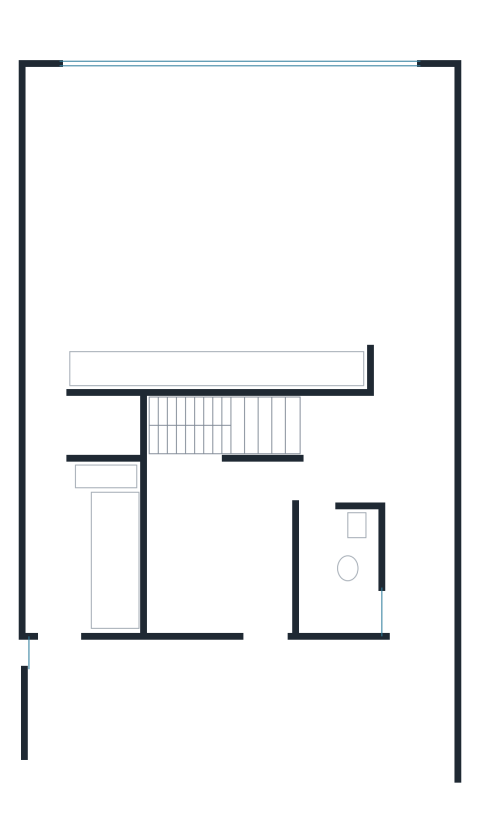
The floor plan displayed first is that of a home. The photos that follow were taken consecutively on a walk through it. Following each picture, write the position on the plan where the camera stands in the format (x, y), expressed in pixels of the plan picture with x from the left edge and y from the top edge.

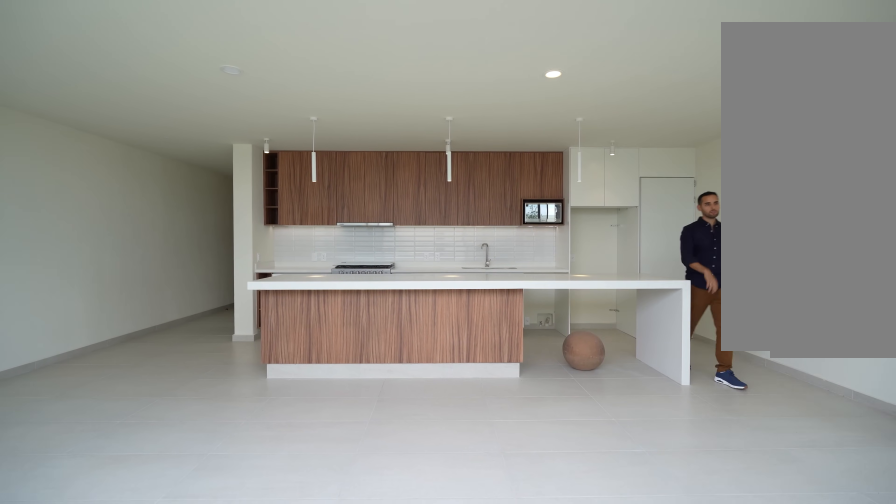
(197, 96)
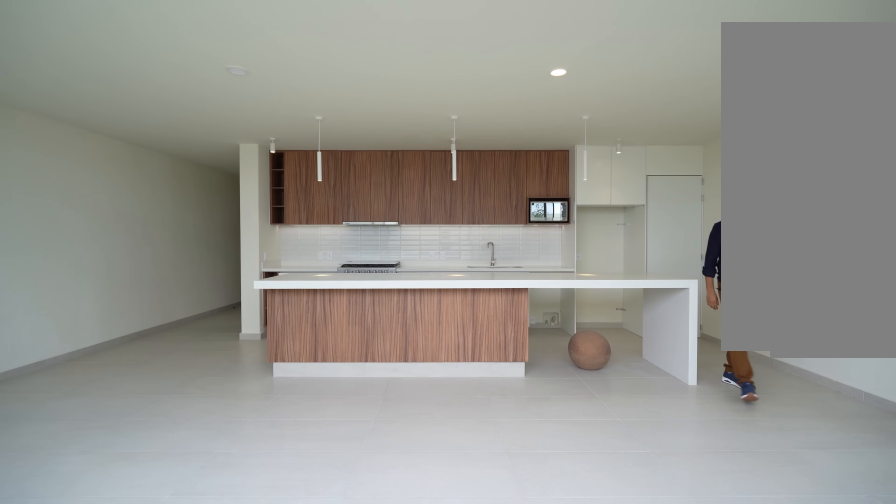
(197, 96)
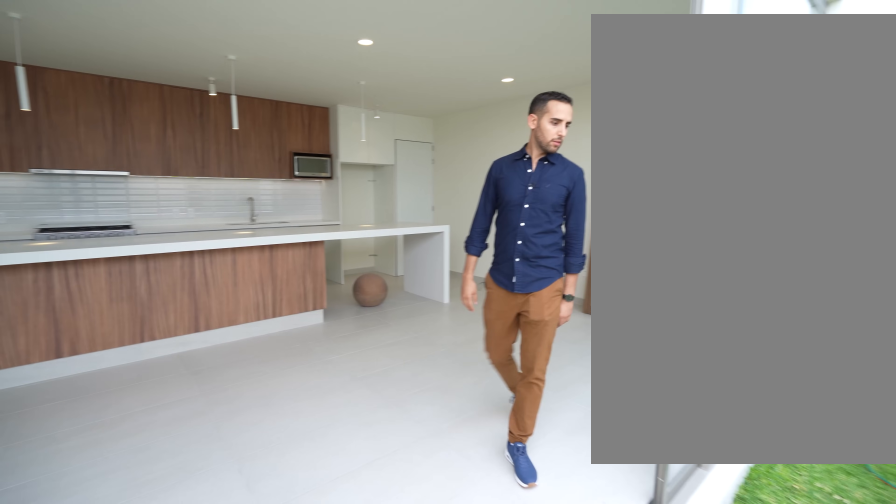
(198, 89)
